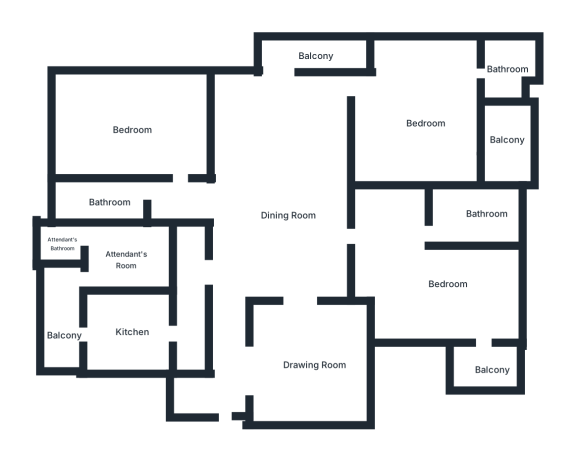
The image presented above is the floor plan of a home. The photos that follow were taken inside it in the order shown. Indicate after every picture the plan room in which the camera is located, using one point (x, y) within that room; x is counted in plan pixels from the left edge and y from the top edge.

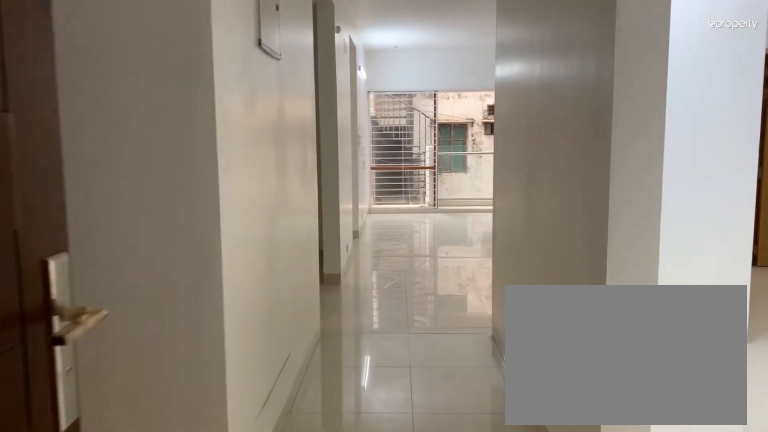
(222, 418)
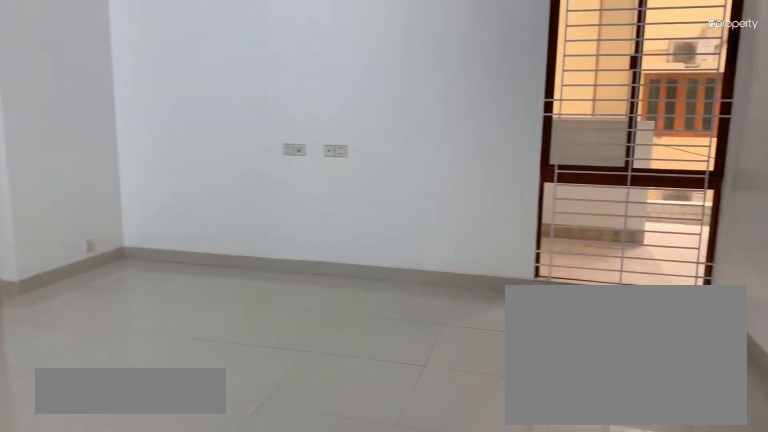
(315, 362)
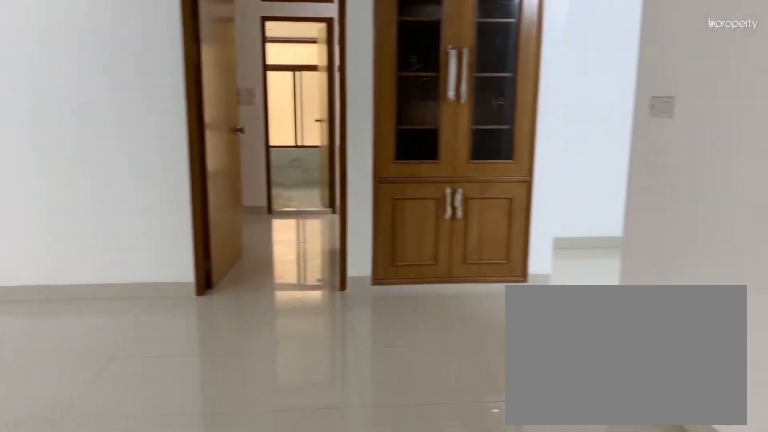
(292, 216)
